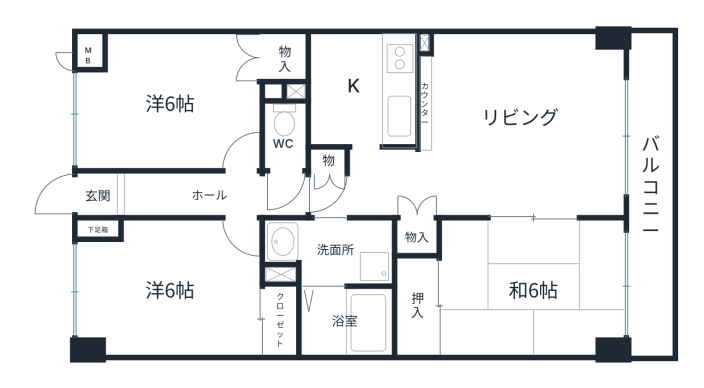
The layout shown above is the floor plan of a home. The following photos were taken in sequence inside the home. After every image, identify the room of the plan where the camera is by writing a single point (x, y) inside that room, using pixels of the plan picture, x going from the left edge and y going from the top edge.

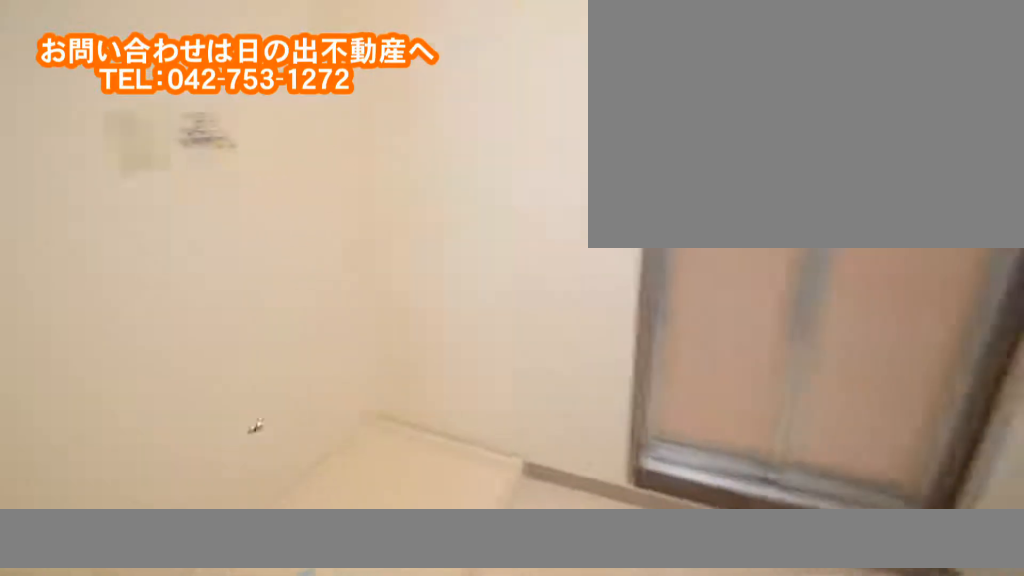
(355, 246)
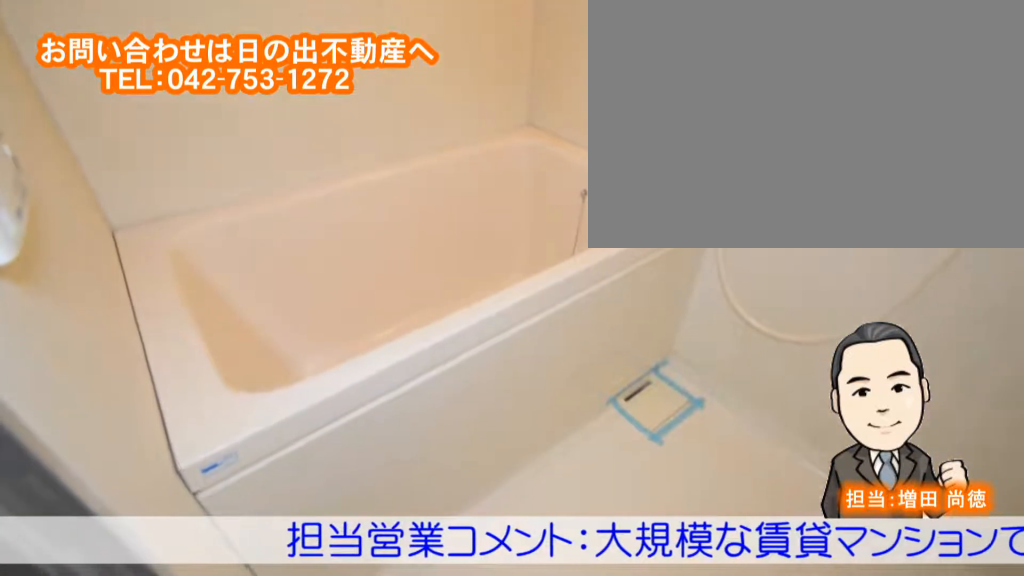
(346, 322)
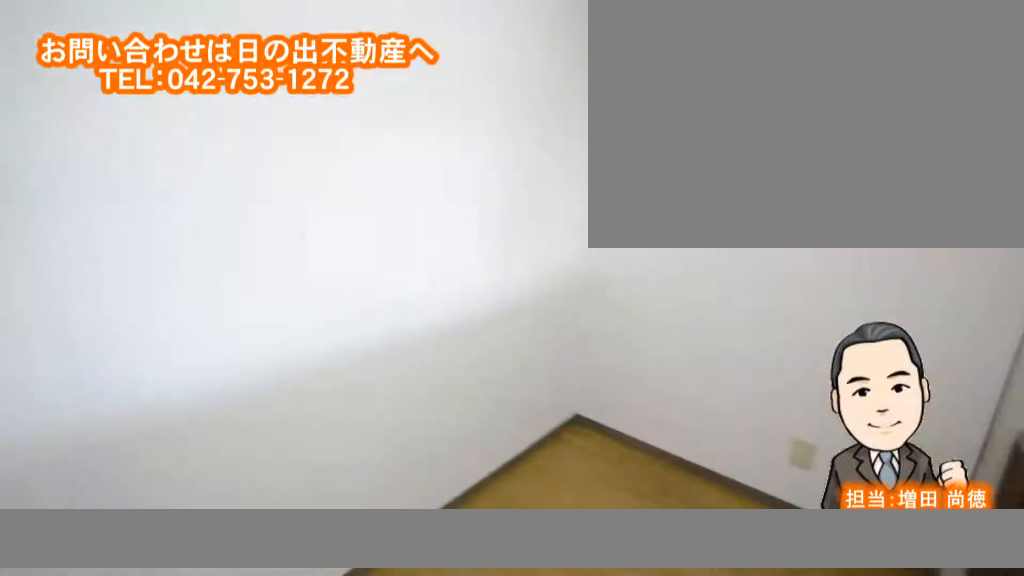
(350, 91)
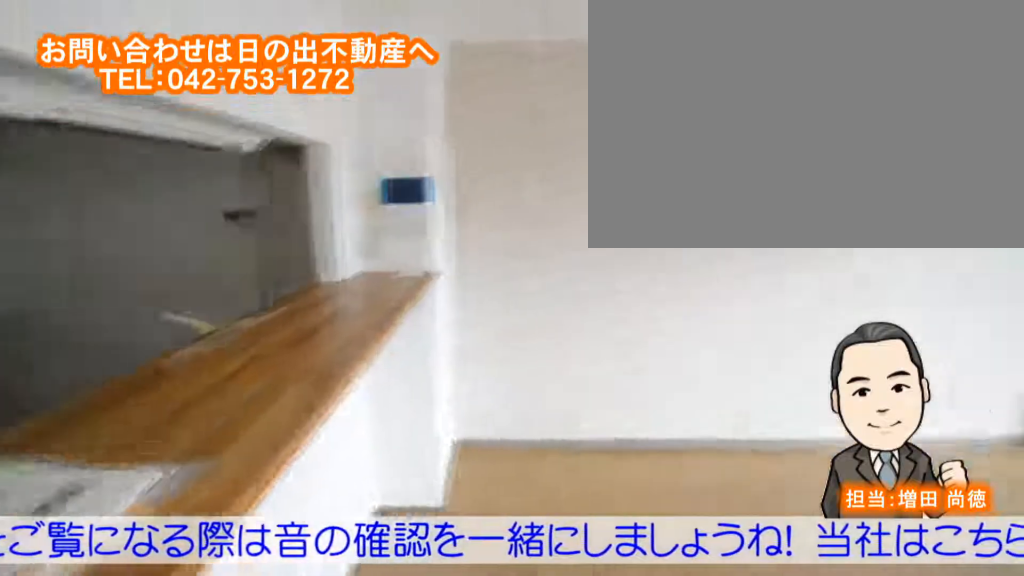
(514, 149)
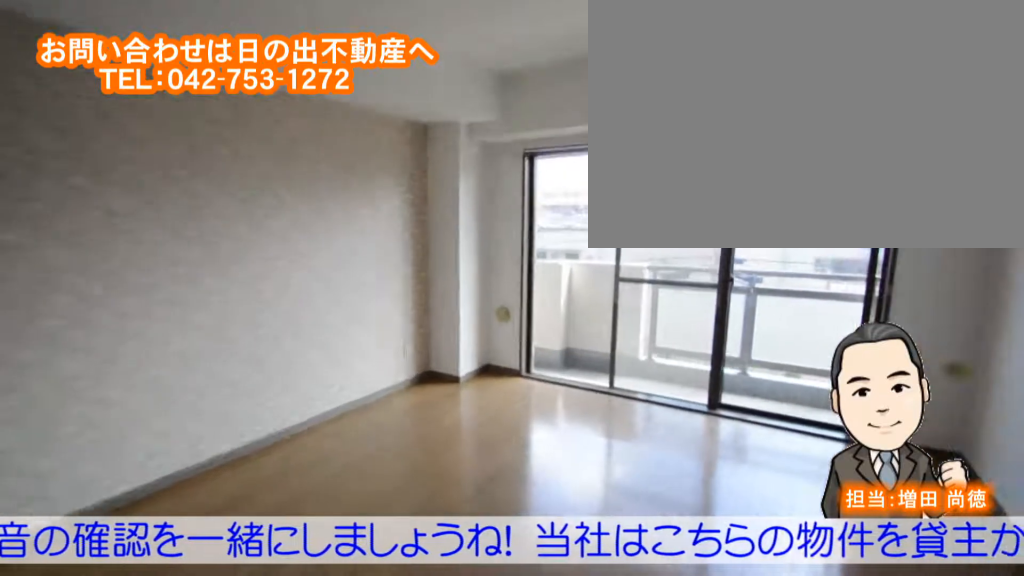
(514, 149)
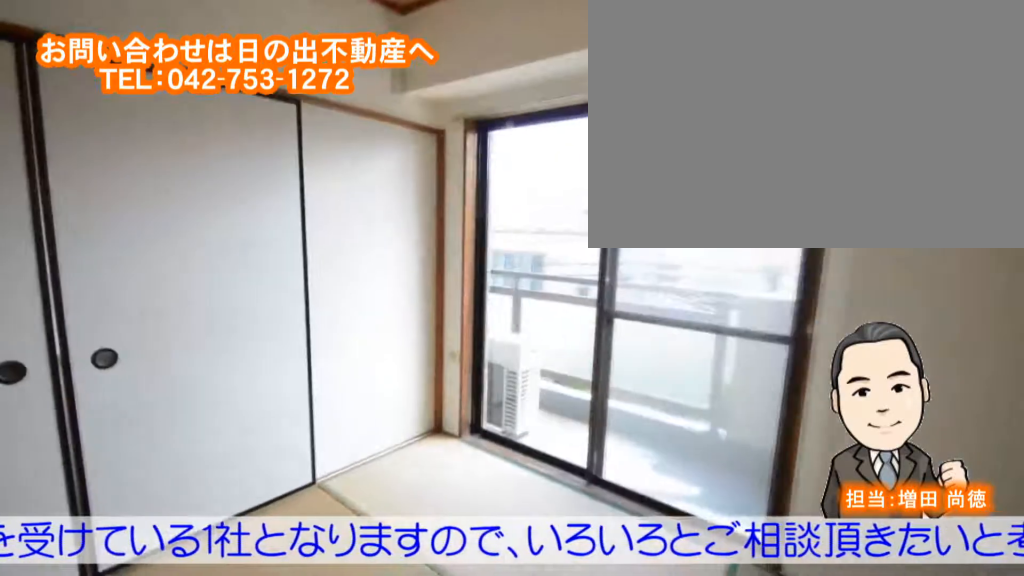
(486, 280)
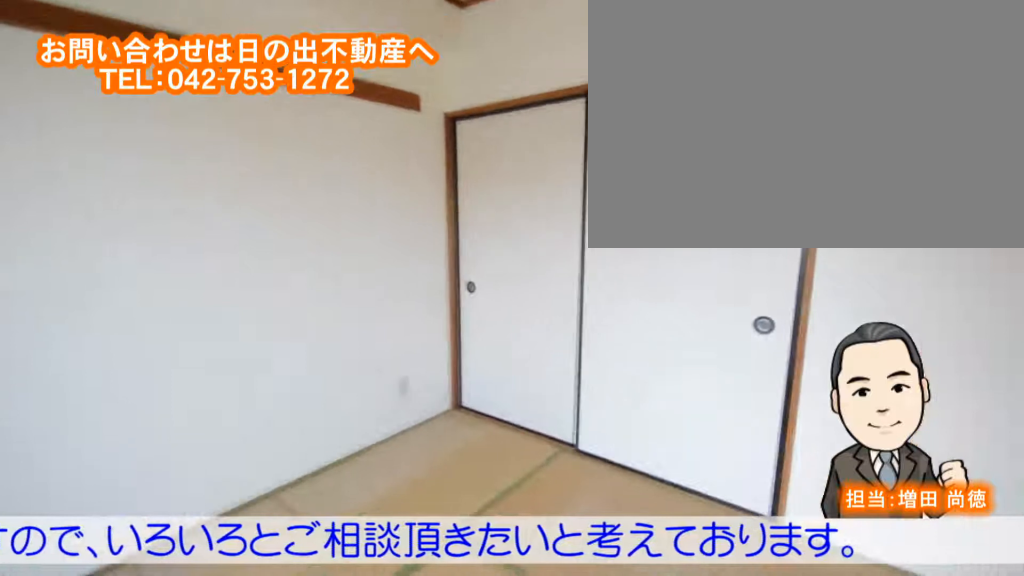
(486, 280)
